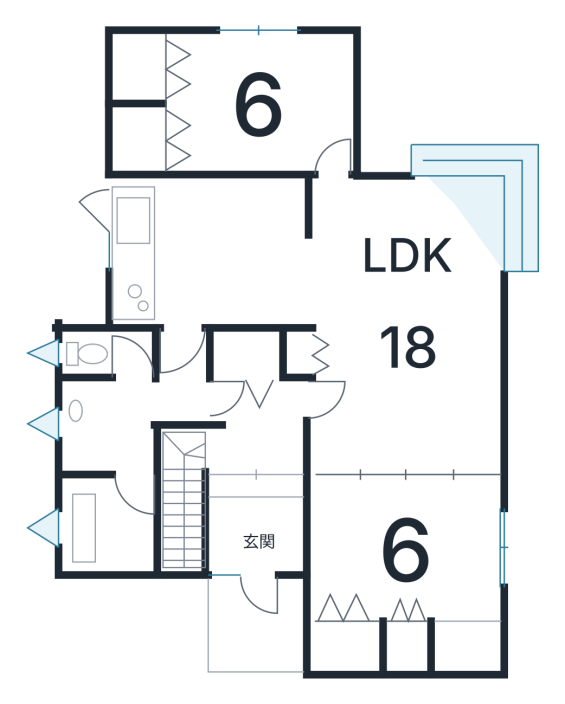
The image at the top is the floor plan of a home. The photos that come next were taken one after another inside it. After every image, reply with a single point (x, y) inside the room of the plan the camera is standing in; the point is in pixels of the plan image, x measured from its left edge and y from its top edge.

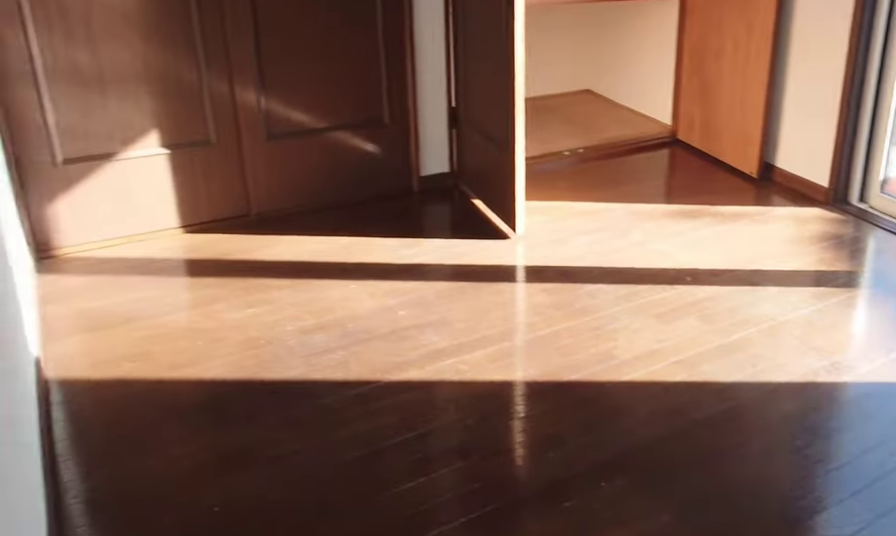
(260, 125)
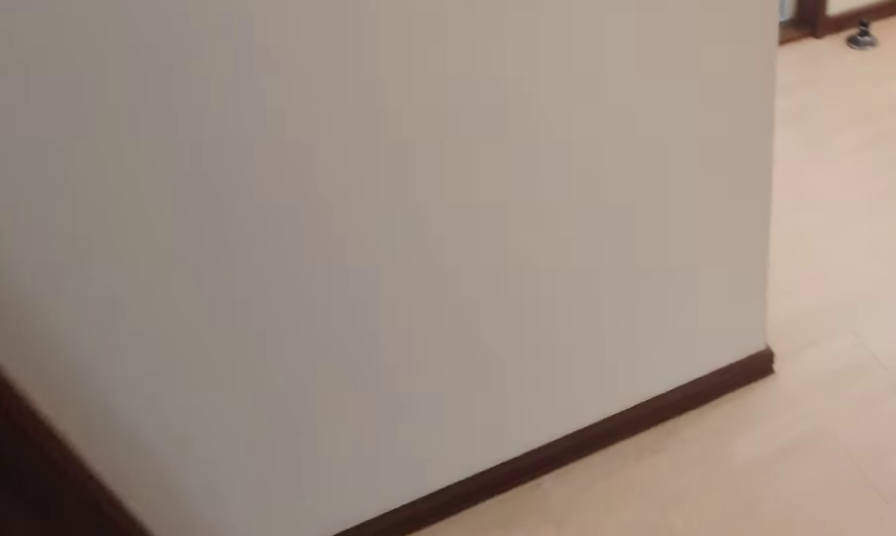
(124, 431)
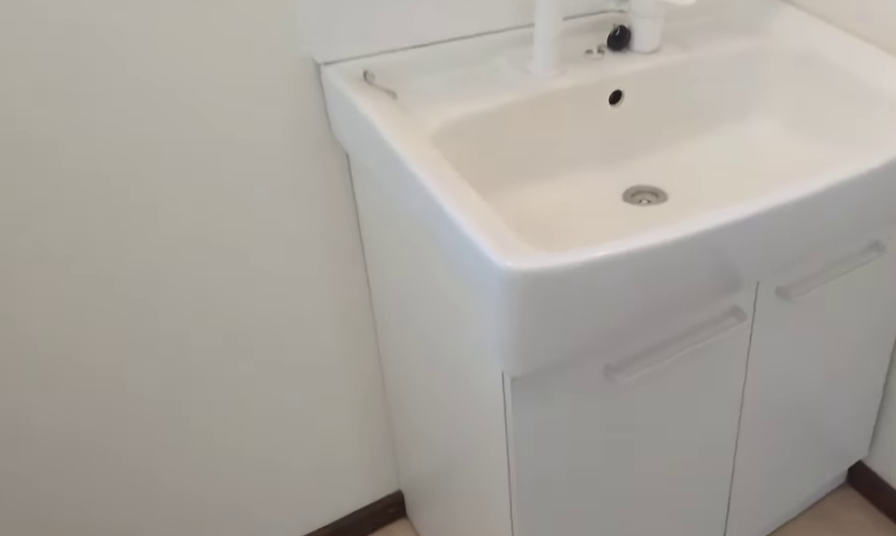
(124, 431)
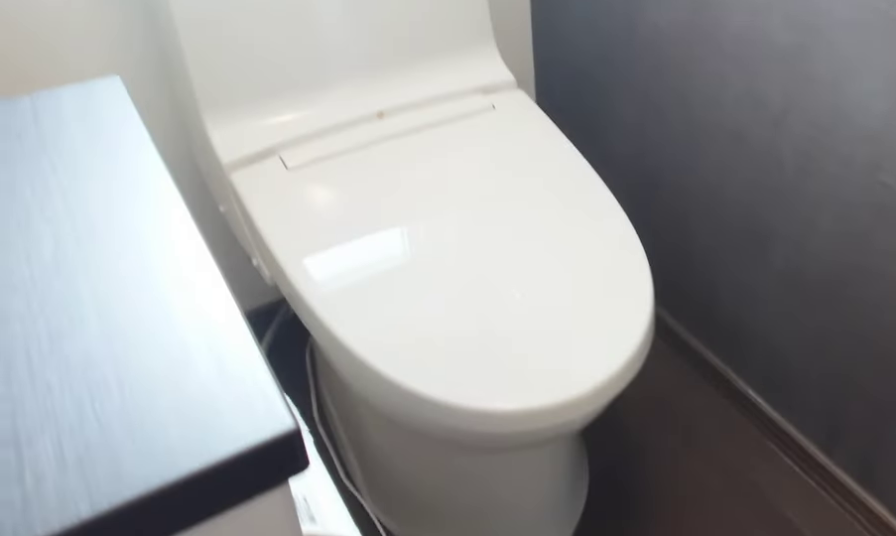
(122, 354)
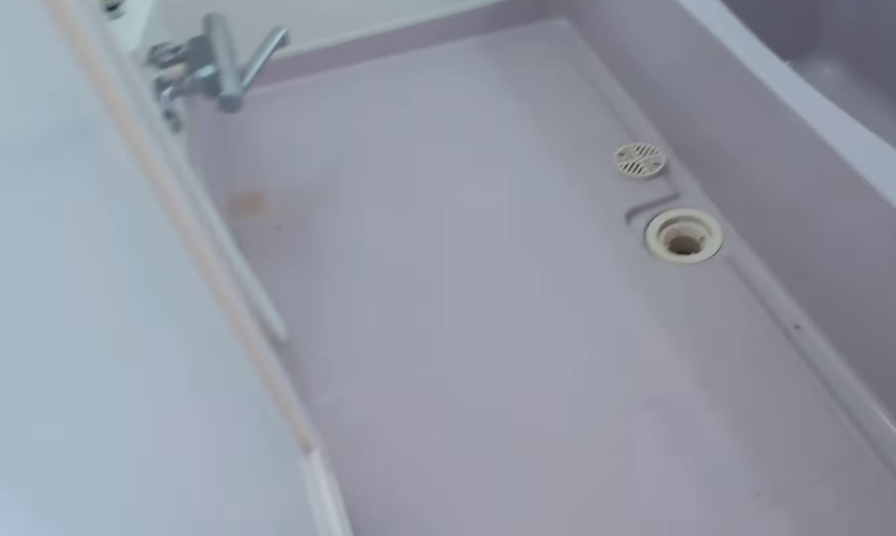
(104, 527)
